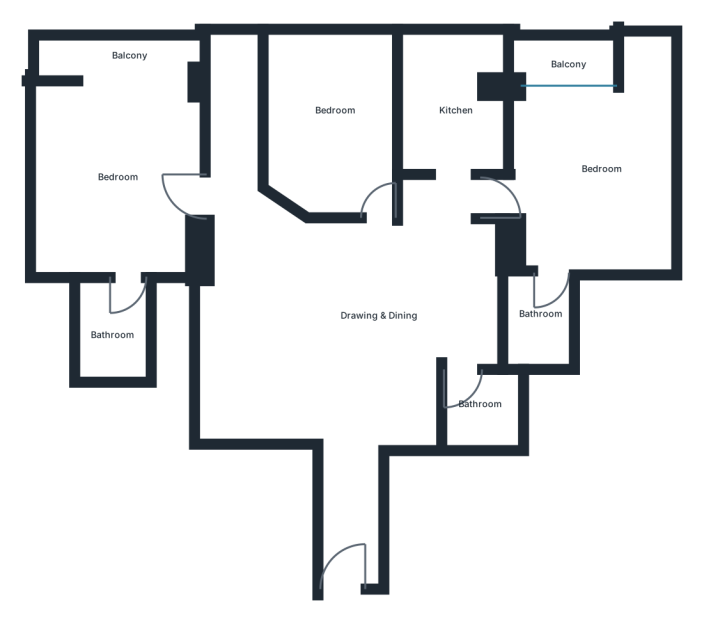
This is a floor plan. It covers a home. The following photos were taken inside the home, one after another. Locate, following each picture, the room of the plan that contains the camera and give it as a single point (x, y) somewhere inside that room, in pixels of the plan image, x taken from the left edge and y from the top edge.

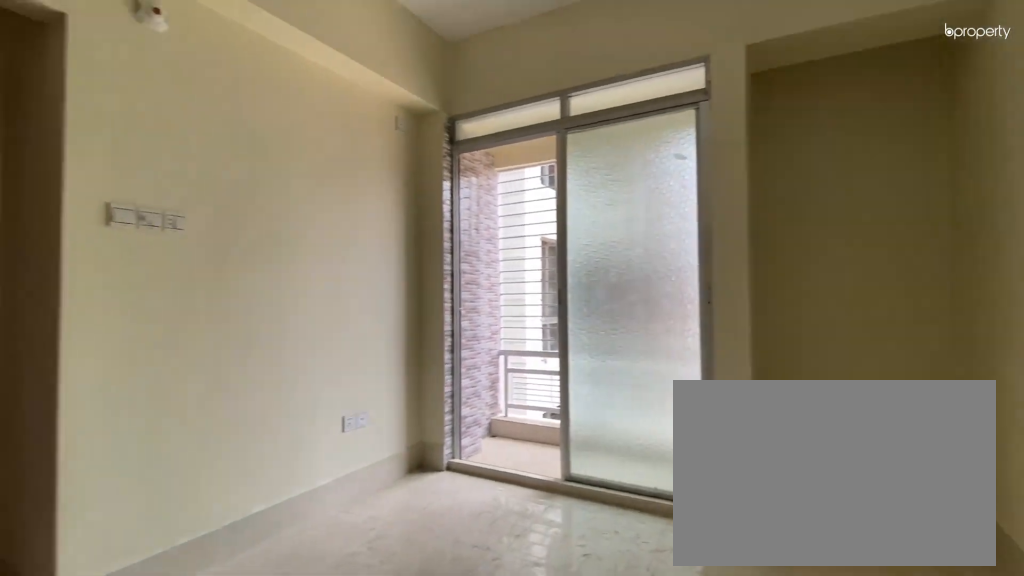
(596, 162)
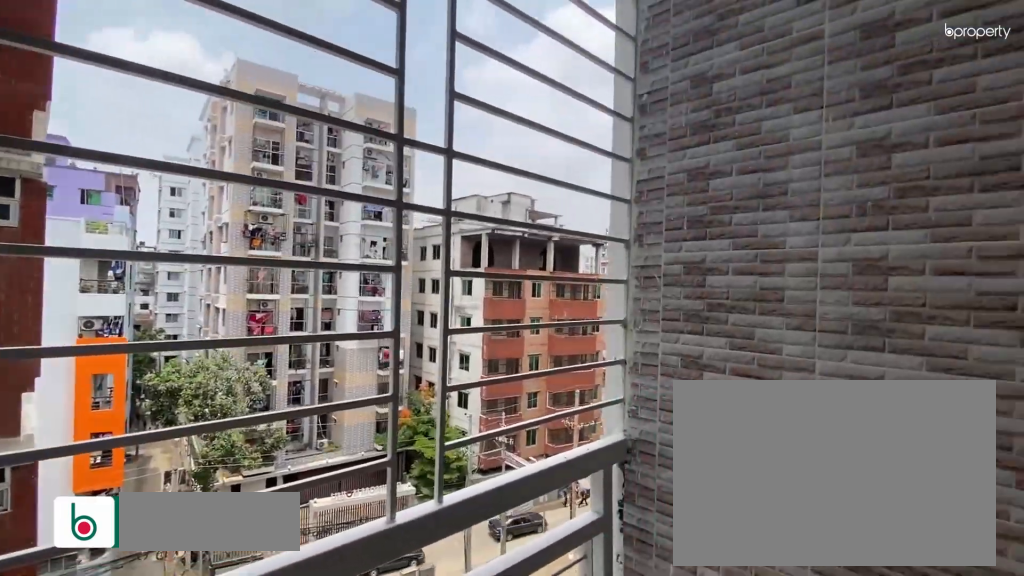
(564, 51)
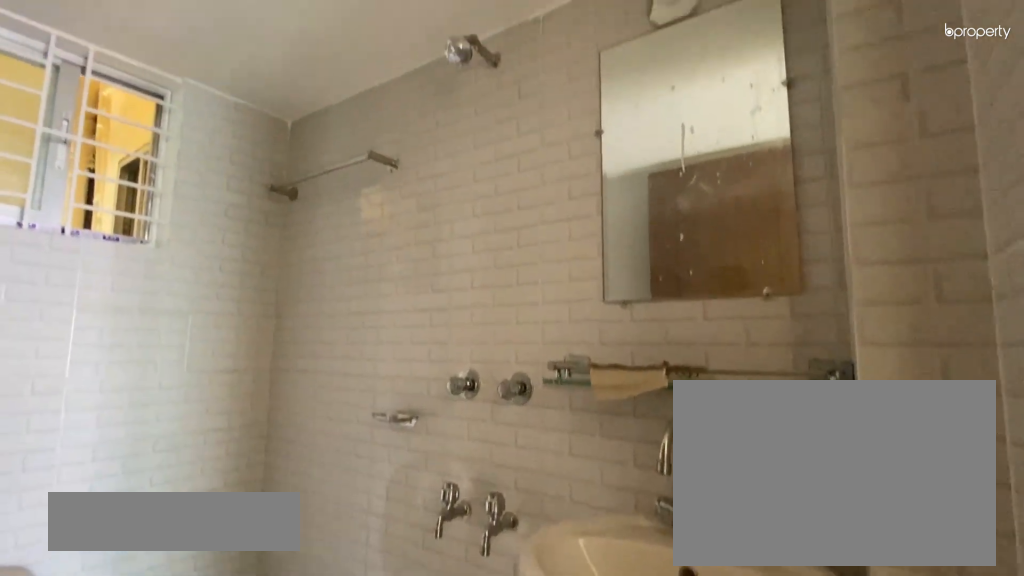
(538, 321)
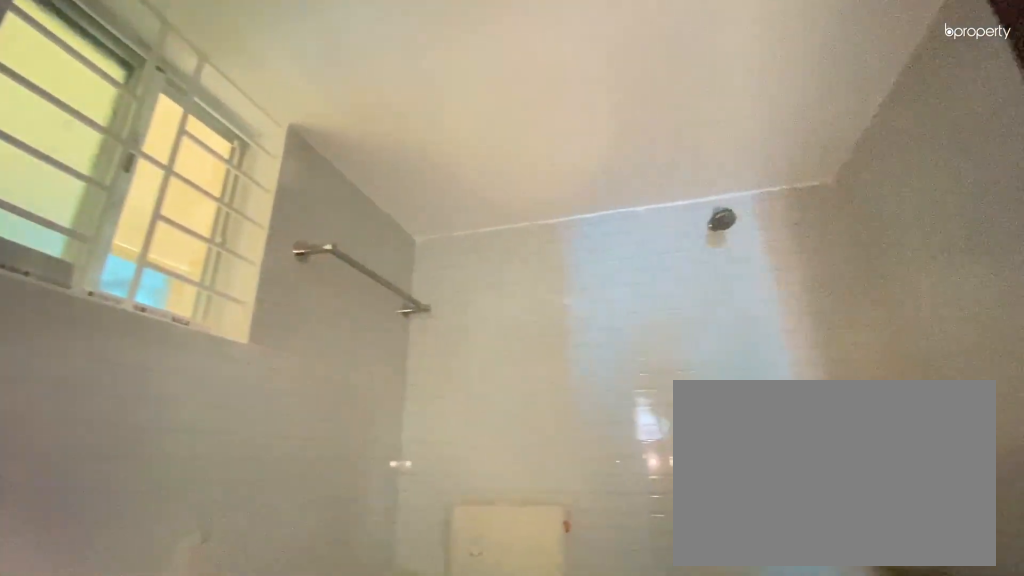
(484, 408)
